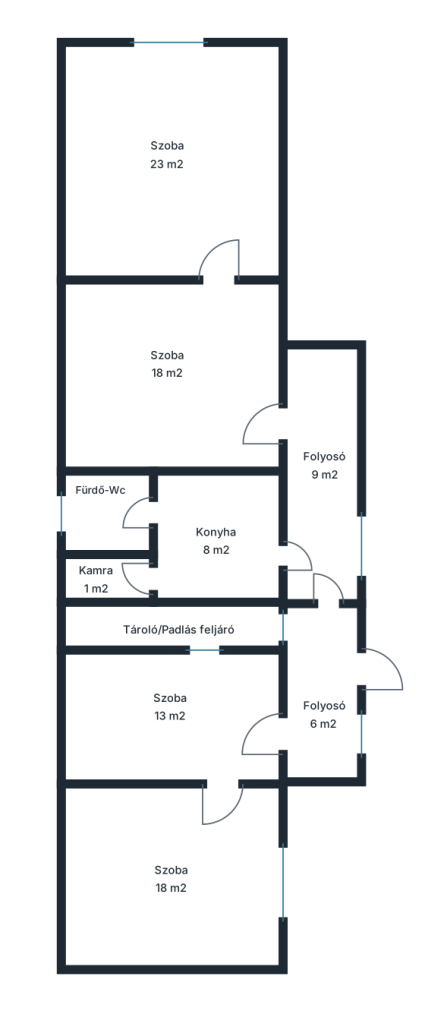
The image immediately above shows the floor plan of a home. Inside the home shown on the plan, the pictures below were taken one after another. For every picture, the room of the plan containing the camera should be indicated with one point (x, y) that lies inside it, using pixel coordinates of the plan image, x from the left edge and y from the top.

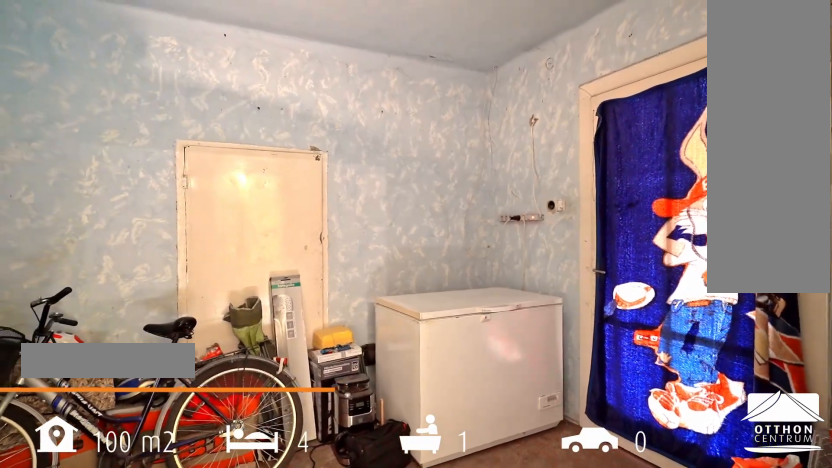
(160, 724)
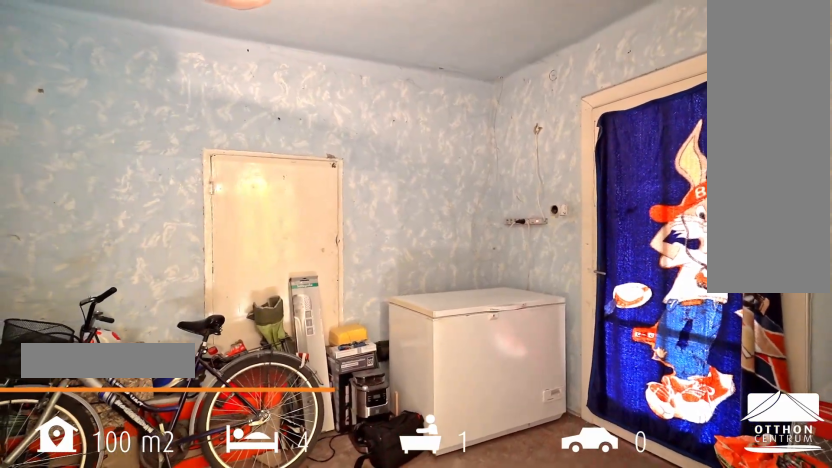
(160, 724)
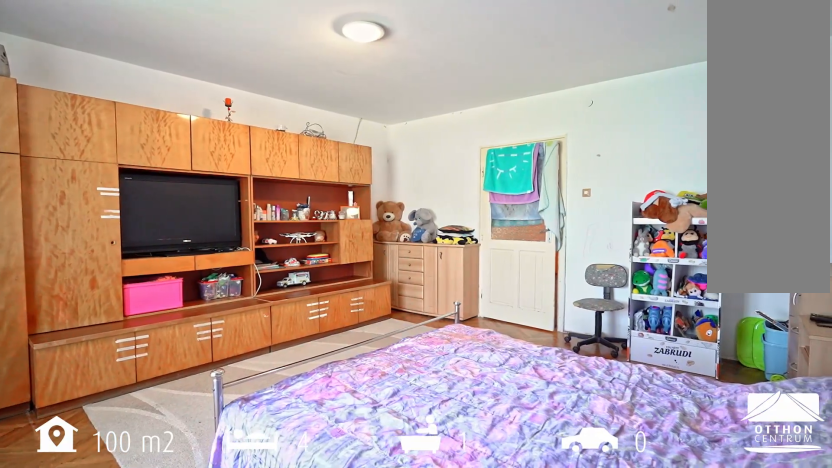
(171, 159)
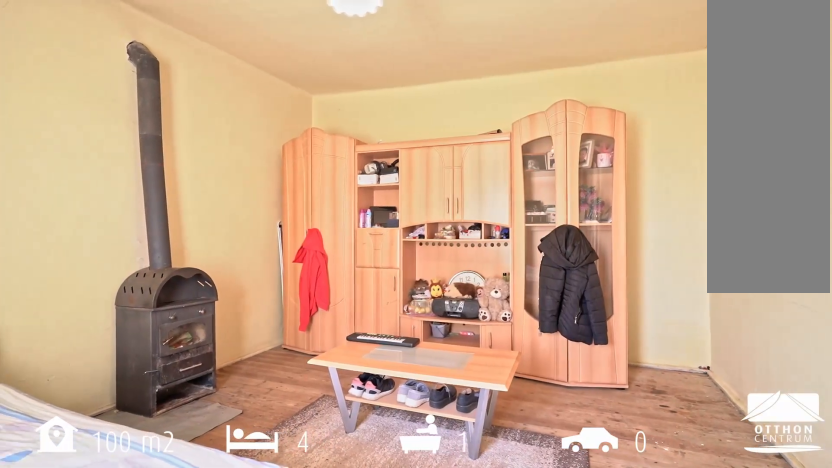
(164, 868)
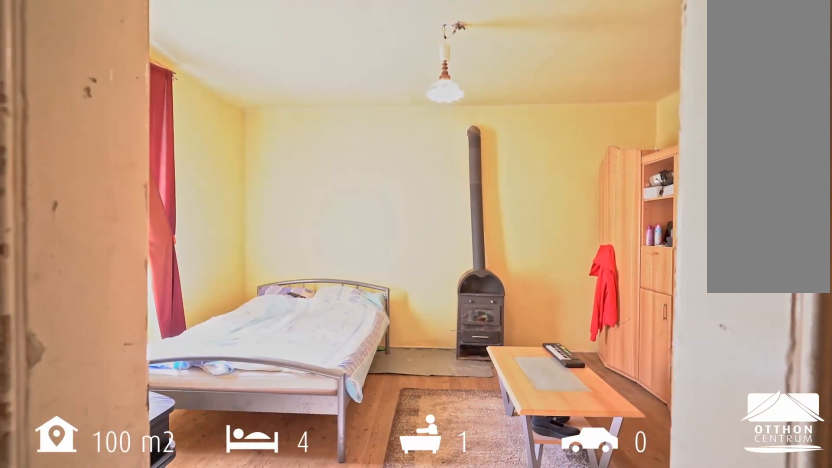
(164, 868)
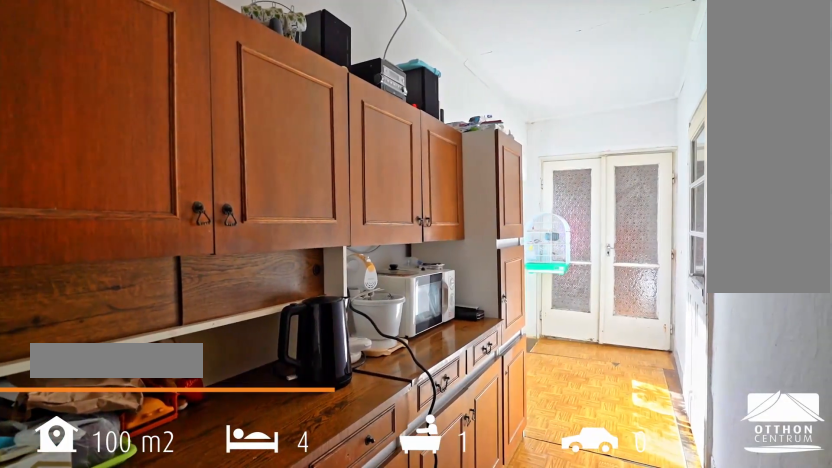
(321, 470)
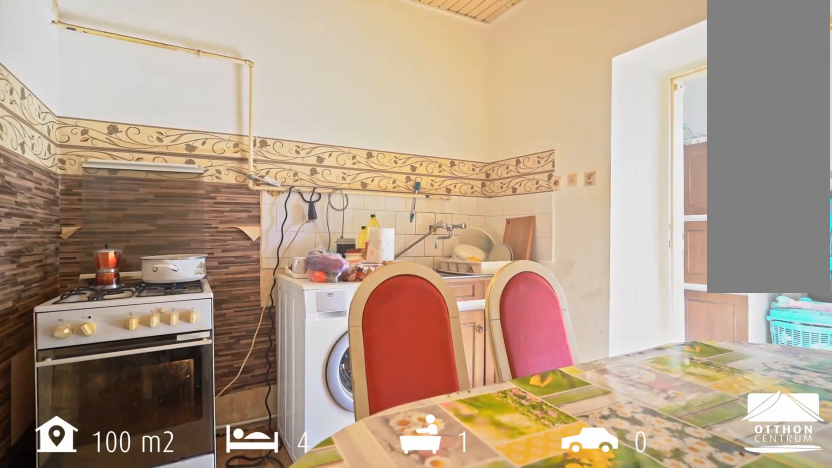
(214, 542)
